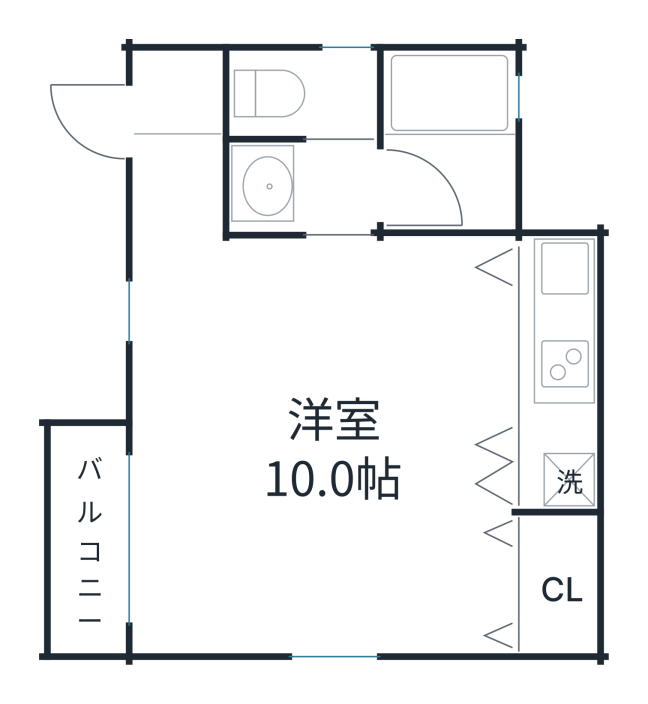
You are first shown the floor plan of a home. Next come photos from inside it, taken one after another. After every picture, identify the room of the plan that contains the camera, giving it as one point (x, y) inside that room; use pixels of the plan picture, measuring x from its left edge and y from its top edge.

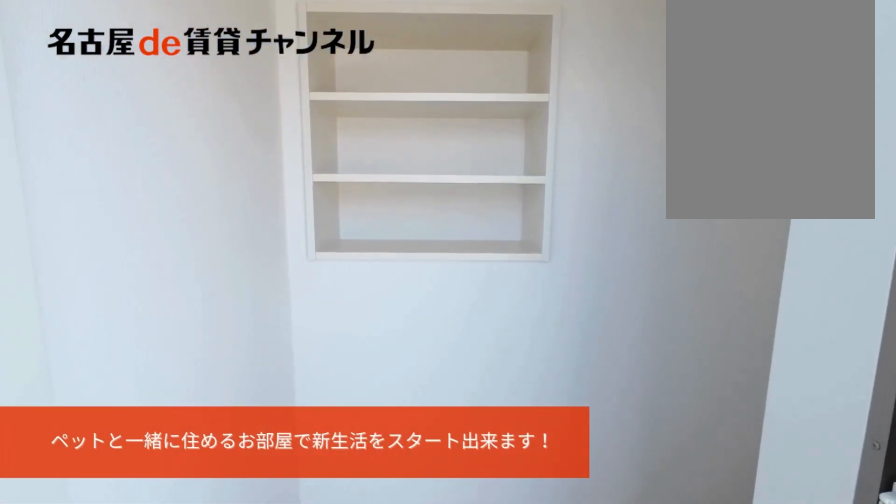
(176, 104)
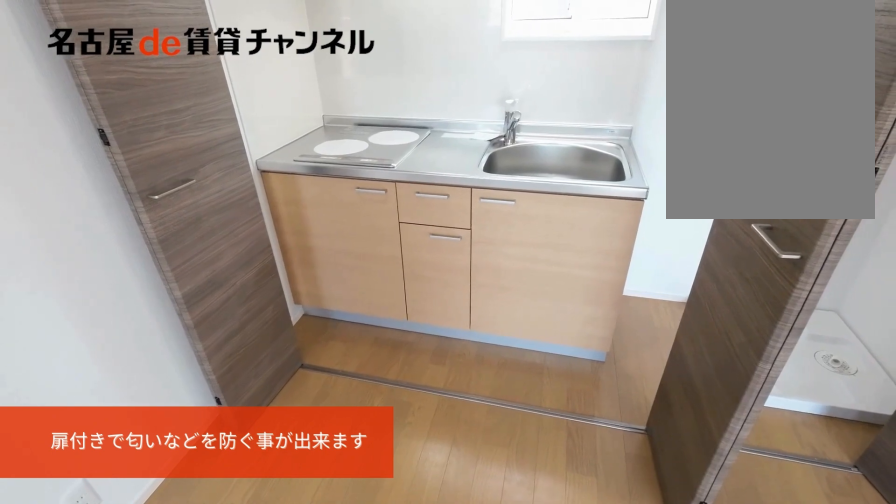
(556, 373)
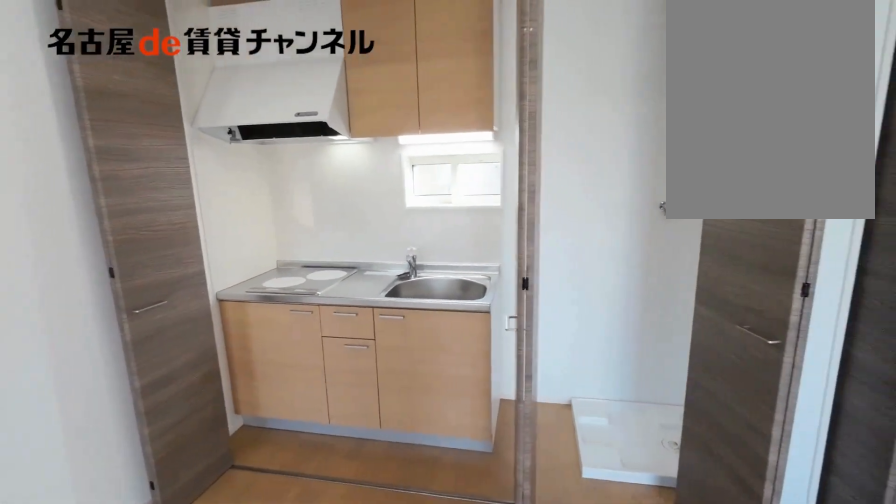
(556, 373)
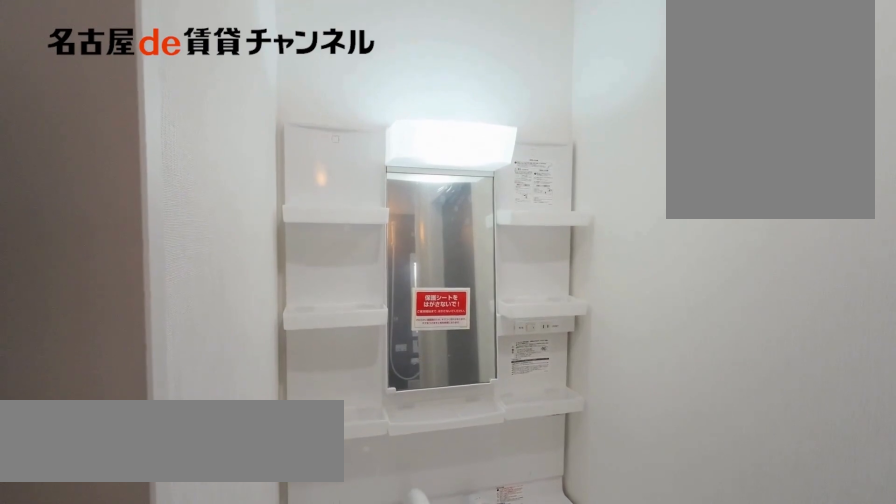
(301, 190)
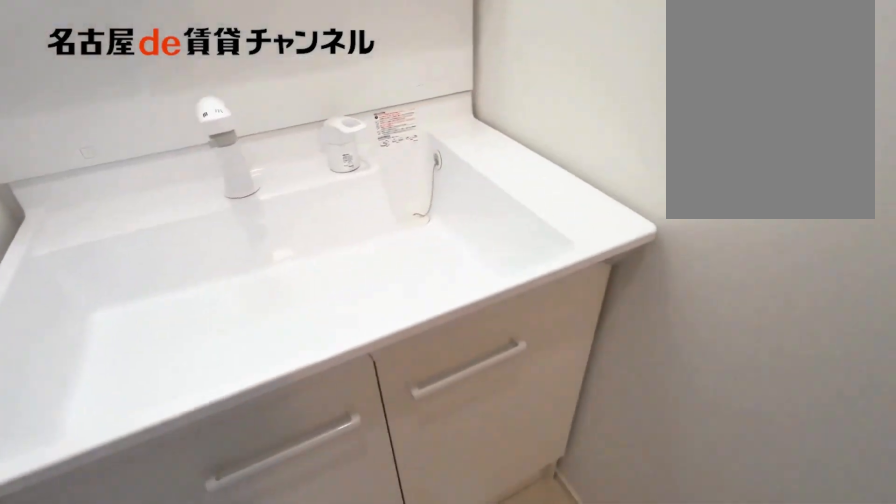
(301, 190)
